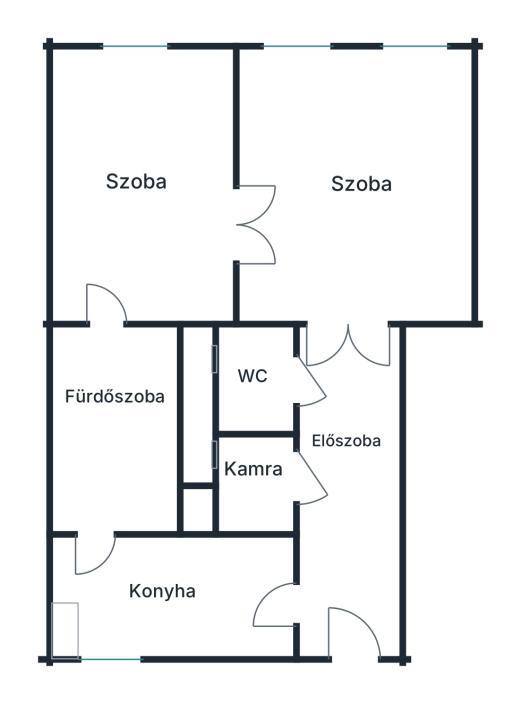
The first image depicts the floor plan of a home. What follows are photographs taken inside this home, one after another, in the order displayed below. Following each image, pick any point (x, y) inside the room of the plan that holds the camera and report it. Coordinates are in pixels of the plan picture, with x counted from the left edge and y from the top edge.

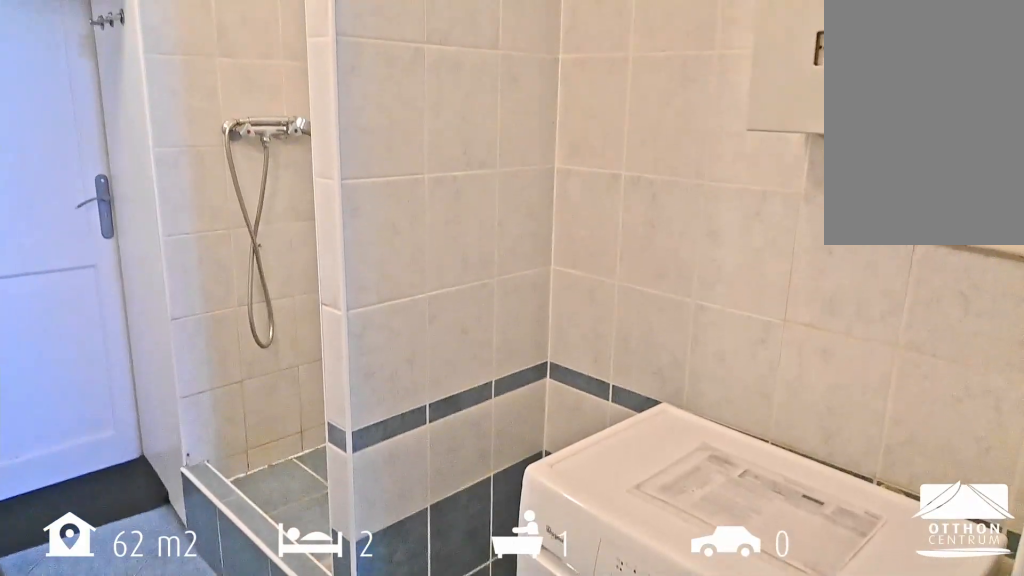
(116, 433)
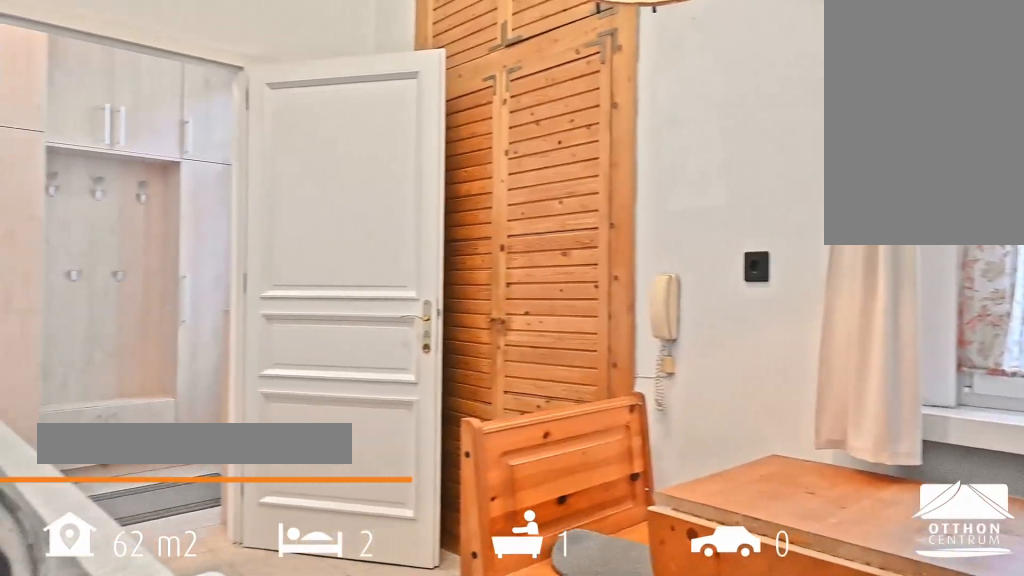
(176, 598)
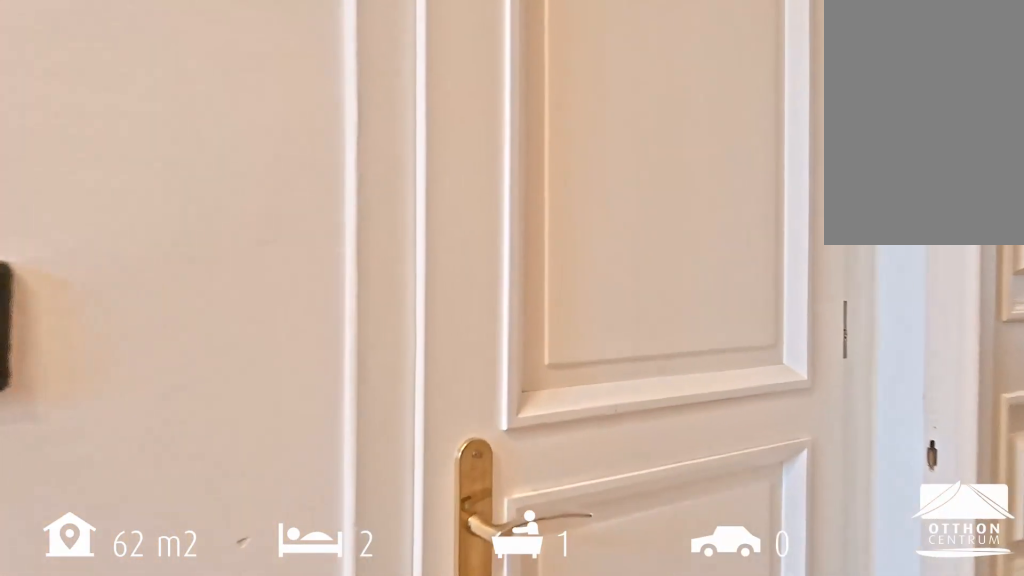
(348, 492)
